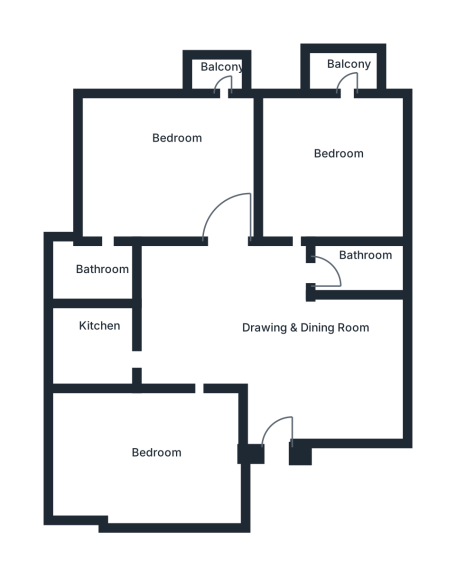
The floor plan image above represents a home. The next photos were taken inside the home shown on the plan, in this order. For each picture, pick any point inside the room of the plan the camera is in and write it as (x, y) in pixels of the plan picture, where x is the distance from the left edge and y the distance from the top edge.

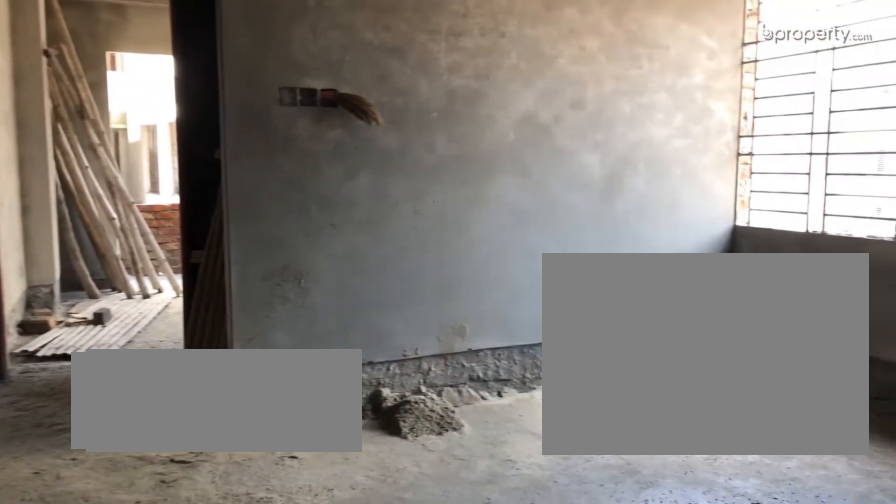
(263, 333)
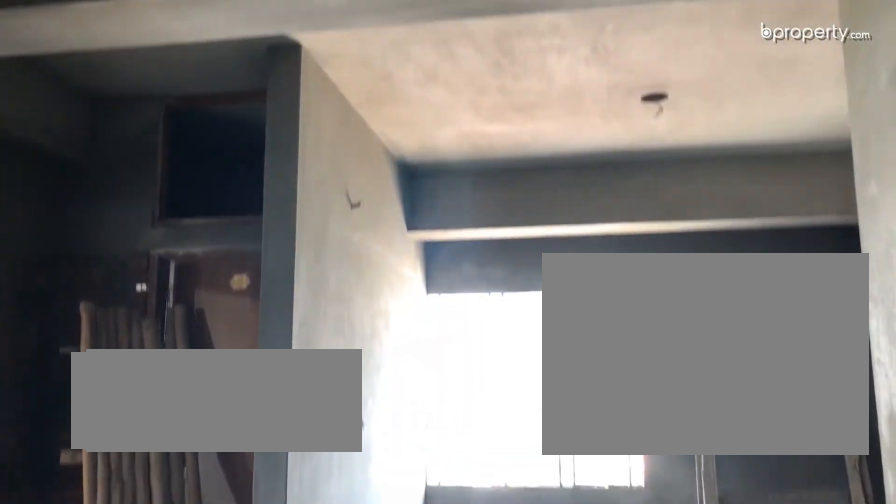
(202, 343)
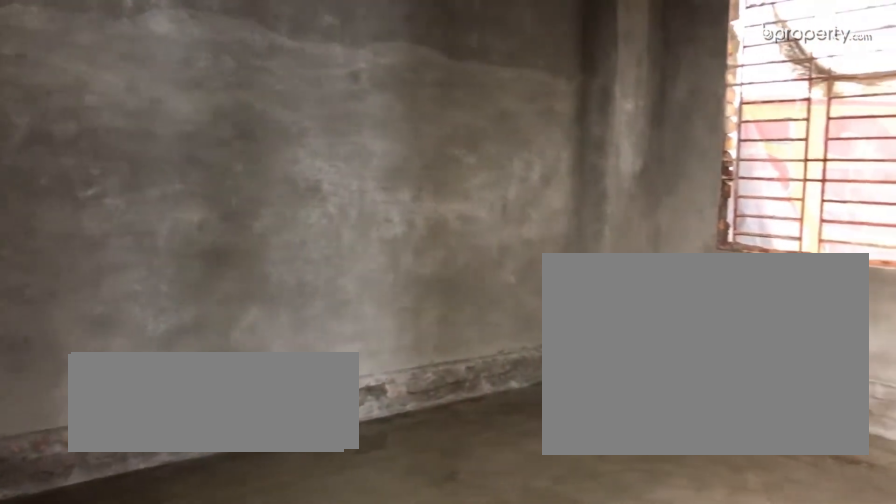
(165, 459)
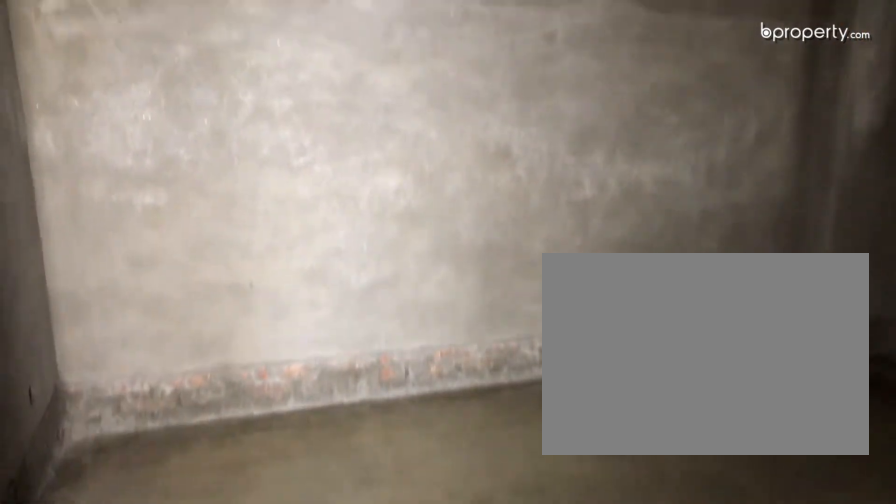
(168, 459)
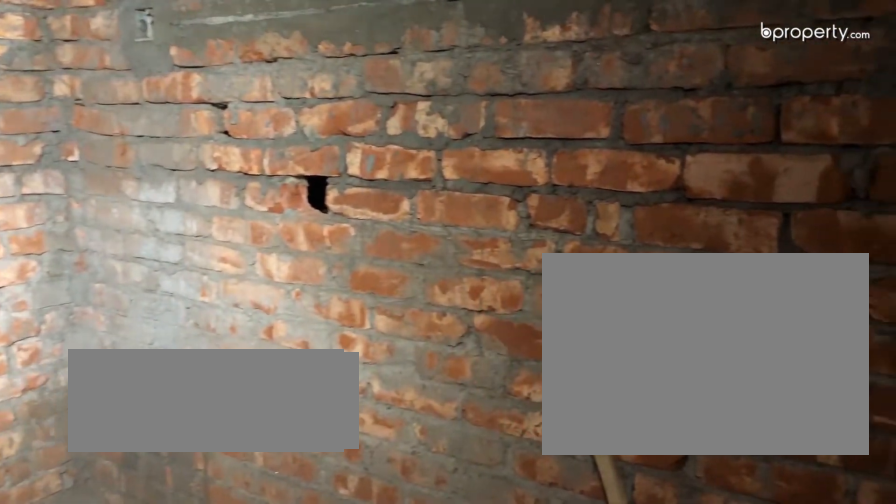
(99, 340)
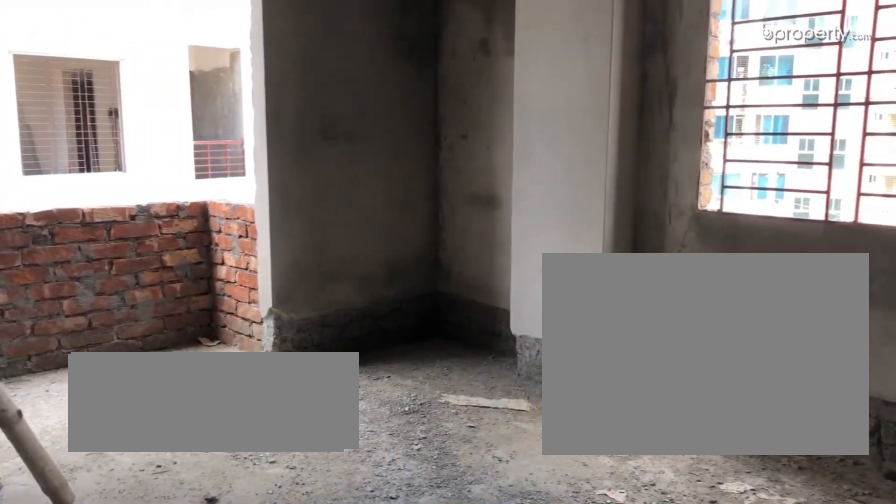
(334, 172)
